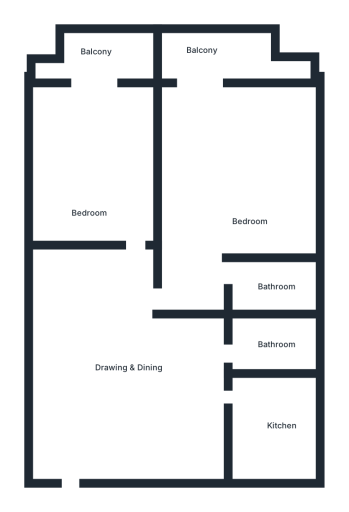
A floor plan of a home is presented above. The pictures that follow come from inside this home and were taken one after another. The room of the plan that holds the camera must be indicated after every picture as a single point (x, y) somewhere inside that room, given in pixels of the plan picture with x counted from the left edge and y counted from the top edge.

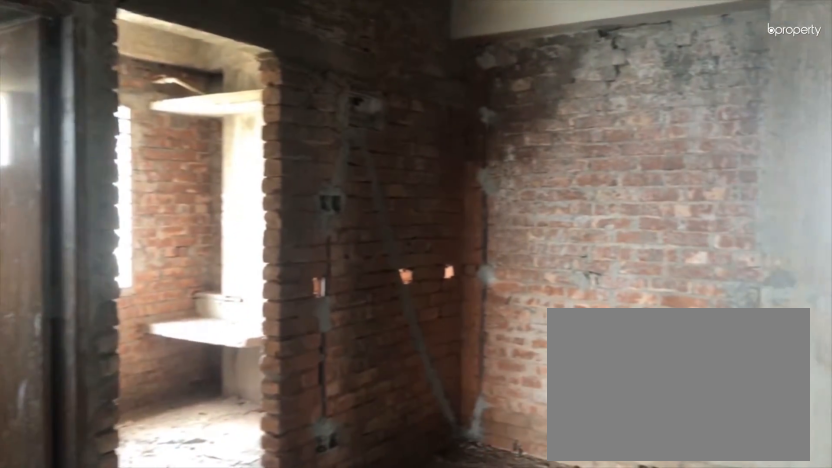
(123, 354)
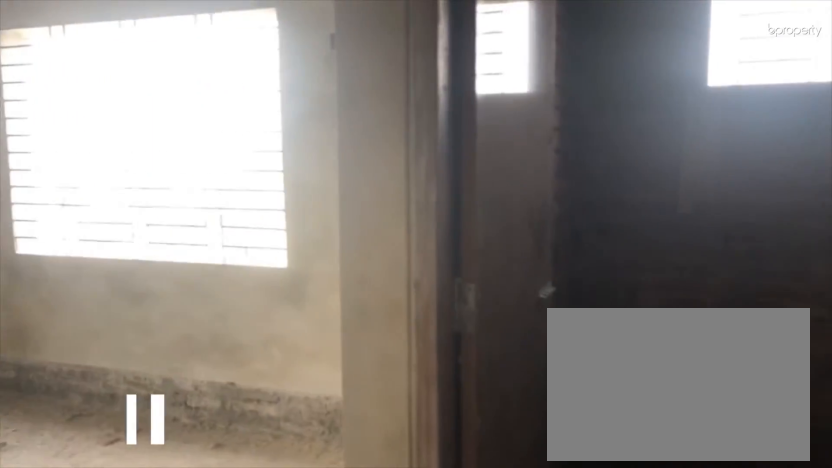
(198, 285)
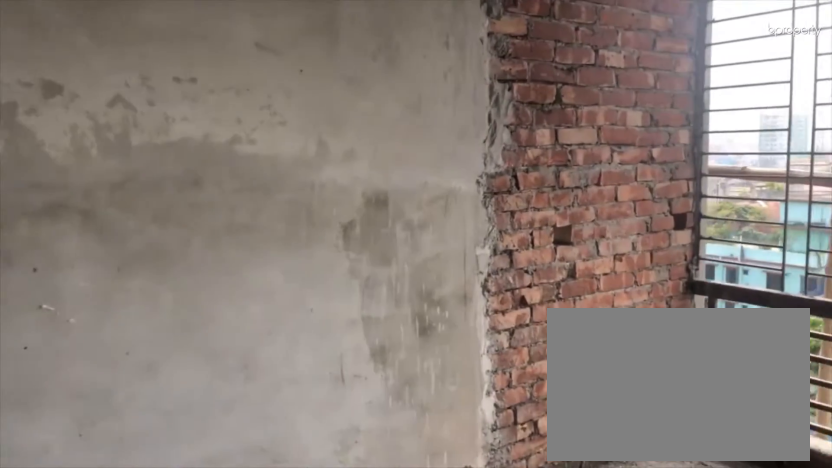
(249, 169)
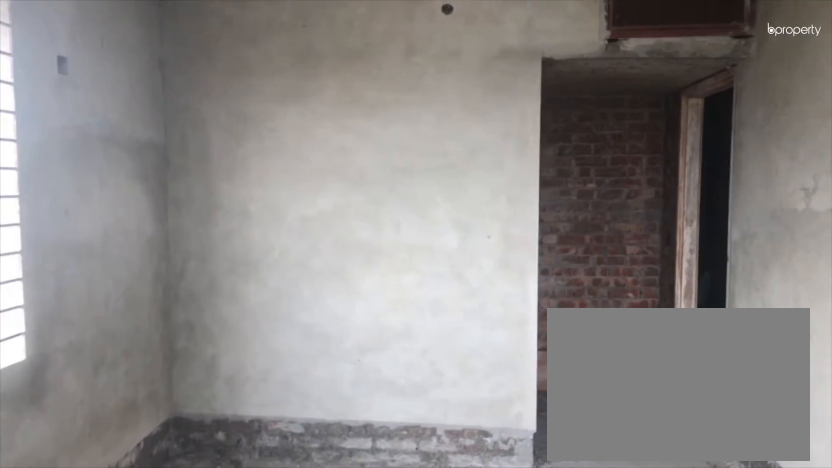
(249, 168)
